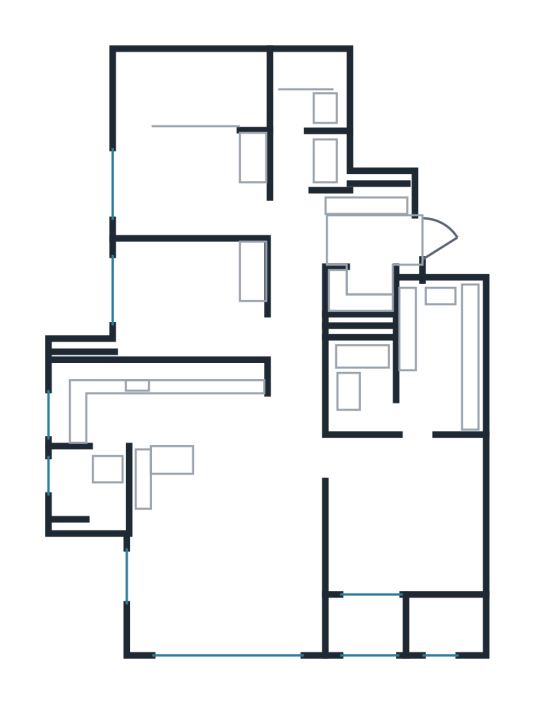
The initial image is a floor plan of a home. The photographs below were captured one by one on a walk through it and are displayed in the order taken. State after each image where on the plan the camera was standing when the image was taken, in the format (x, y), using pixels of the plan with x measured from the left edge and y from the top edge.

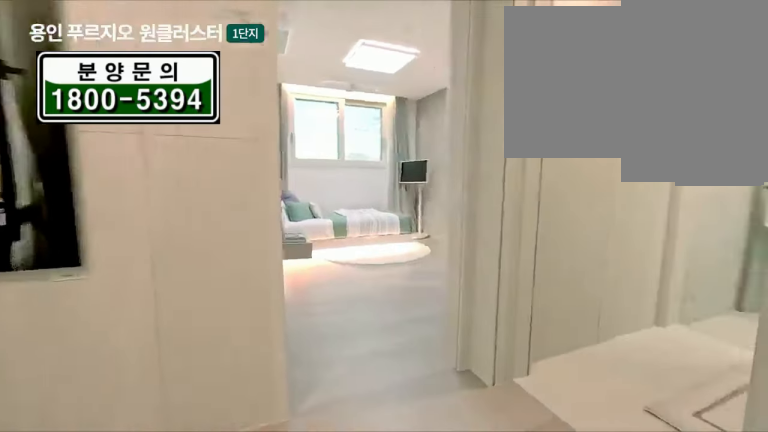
(375, 236)
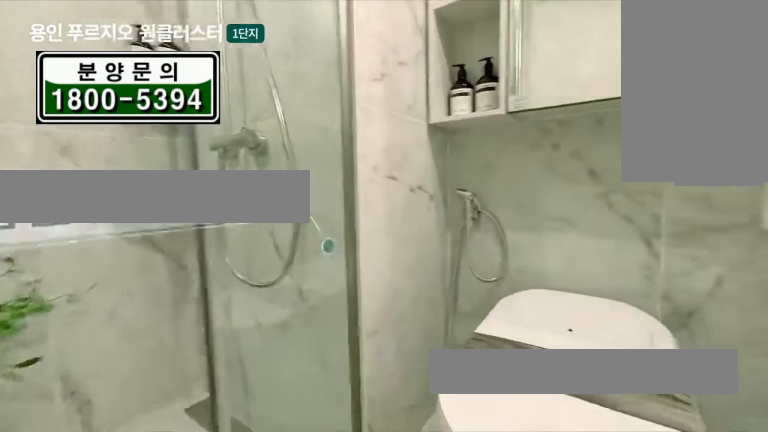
(309, 149)
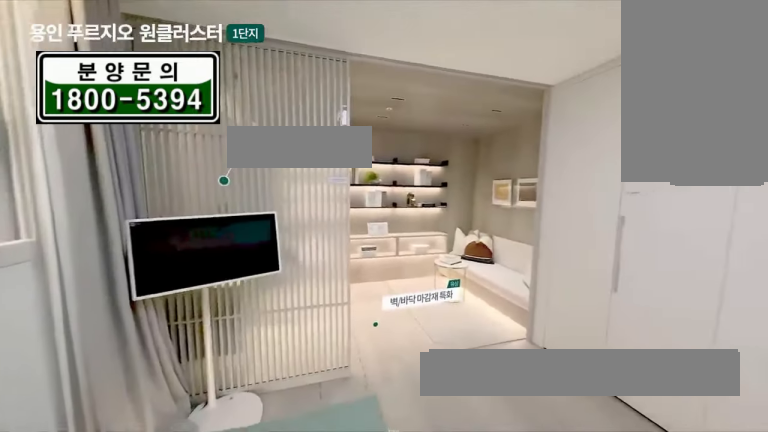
(195, 155)
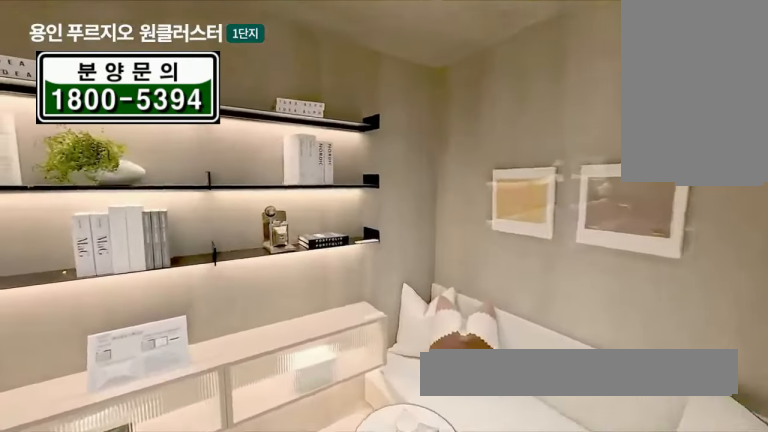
(195, 155)
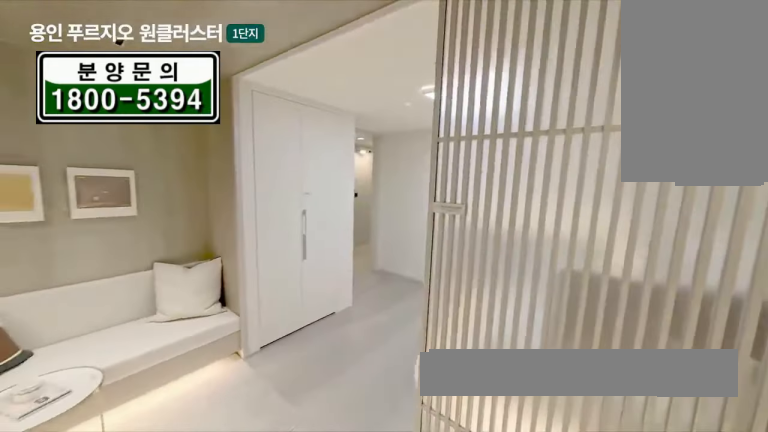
(195, 178)
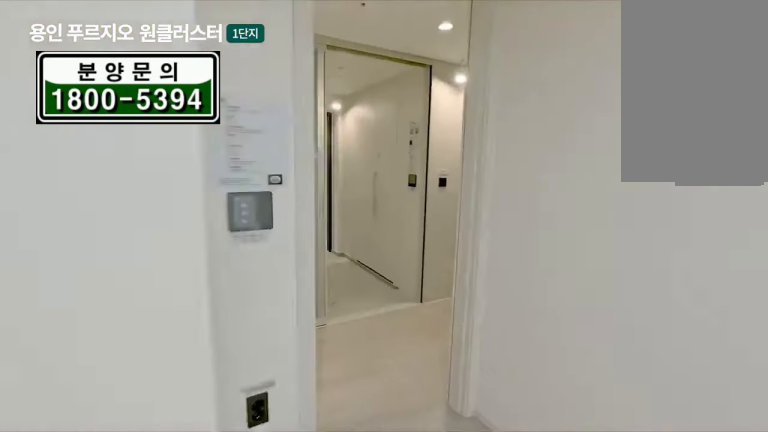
(195, 155)
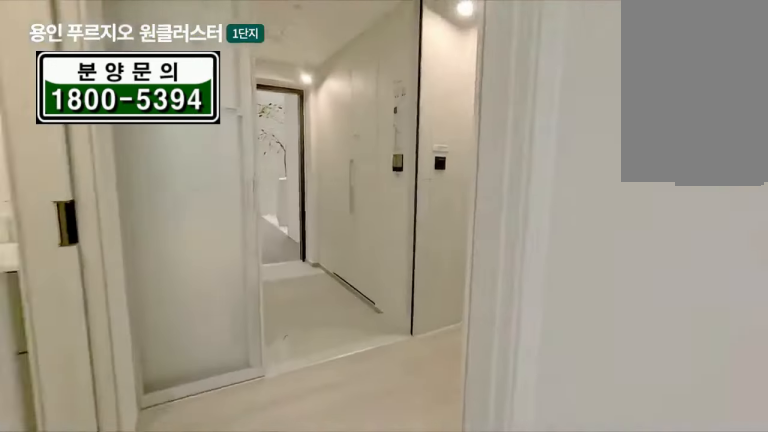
(190, 168)
